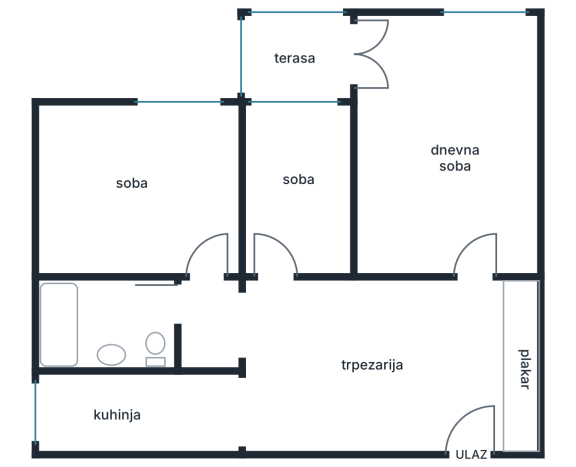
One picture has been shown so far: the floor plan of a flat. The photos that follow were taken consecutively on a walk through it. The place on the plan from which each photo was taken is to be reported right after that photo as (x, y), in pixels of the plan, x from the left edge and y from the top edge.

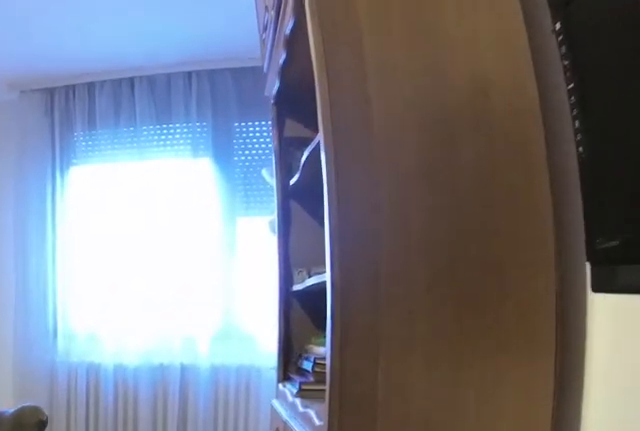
(469, 189)
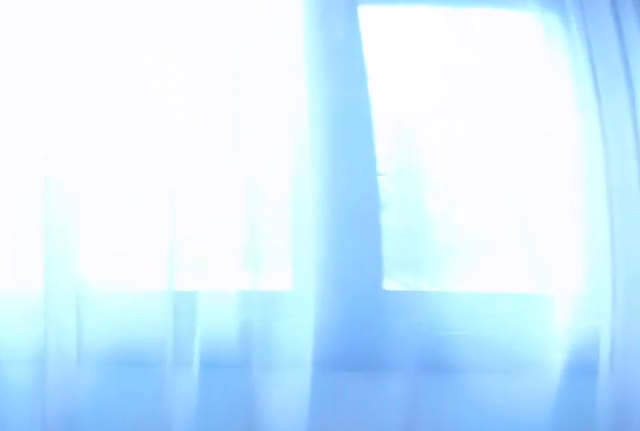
(468, 76)
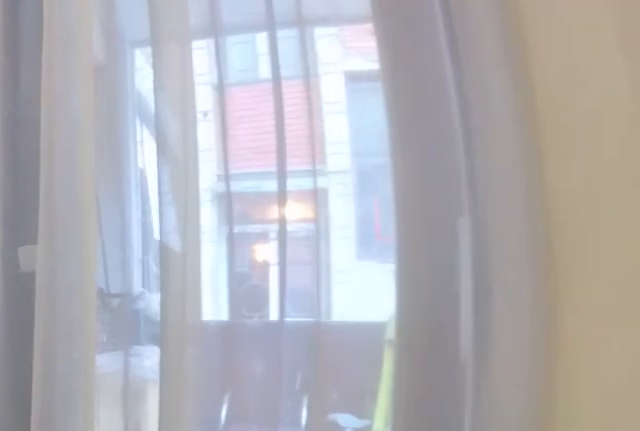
(426, 53)
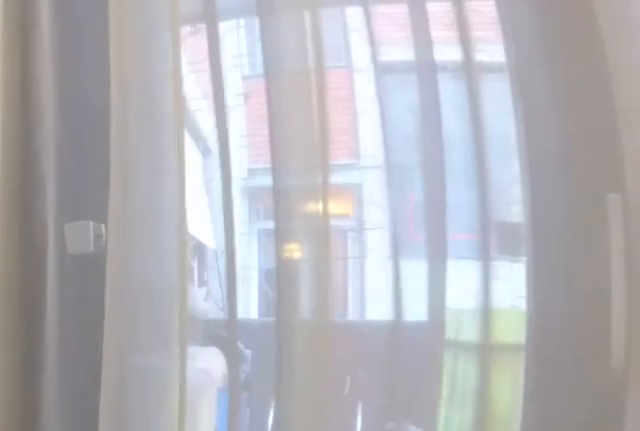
(419, 53)
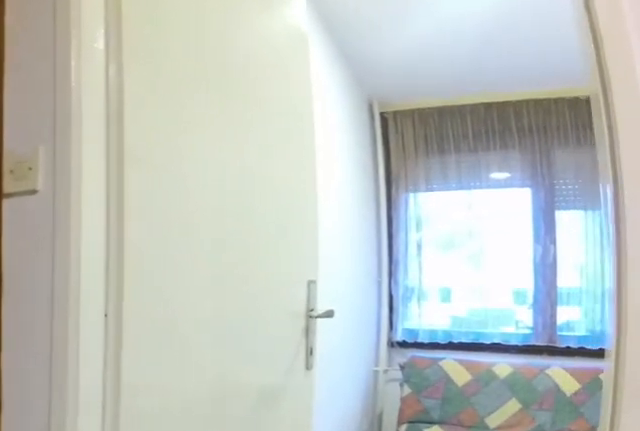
(310, 311)
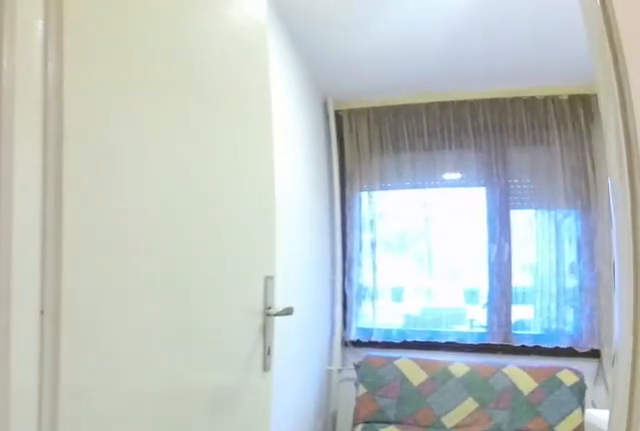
(302, 312)
